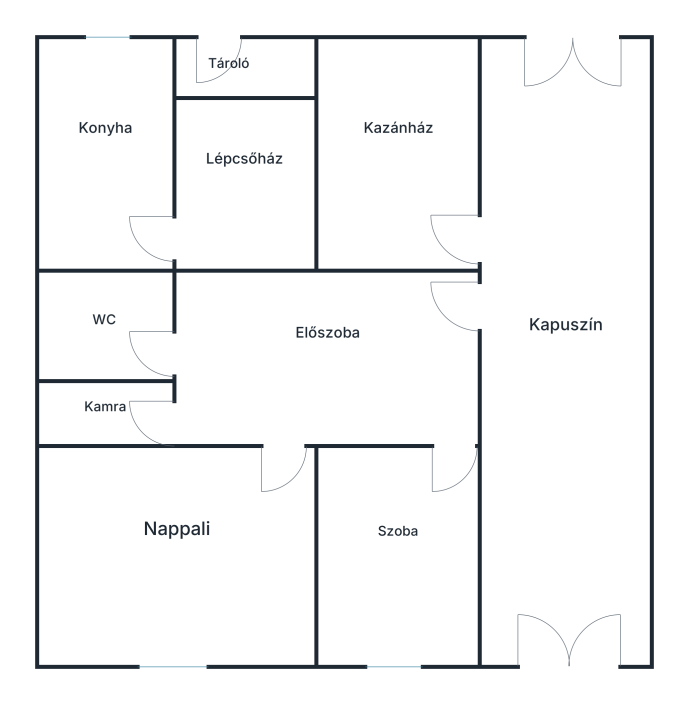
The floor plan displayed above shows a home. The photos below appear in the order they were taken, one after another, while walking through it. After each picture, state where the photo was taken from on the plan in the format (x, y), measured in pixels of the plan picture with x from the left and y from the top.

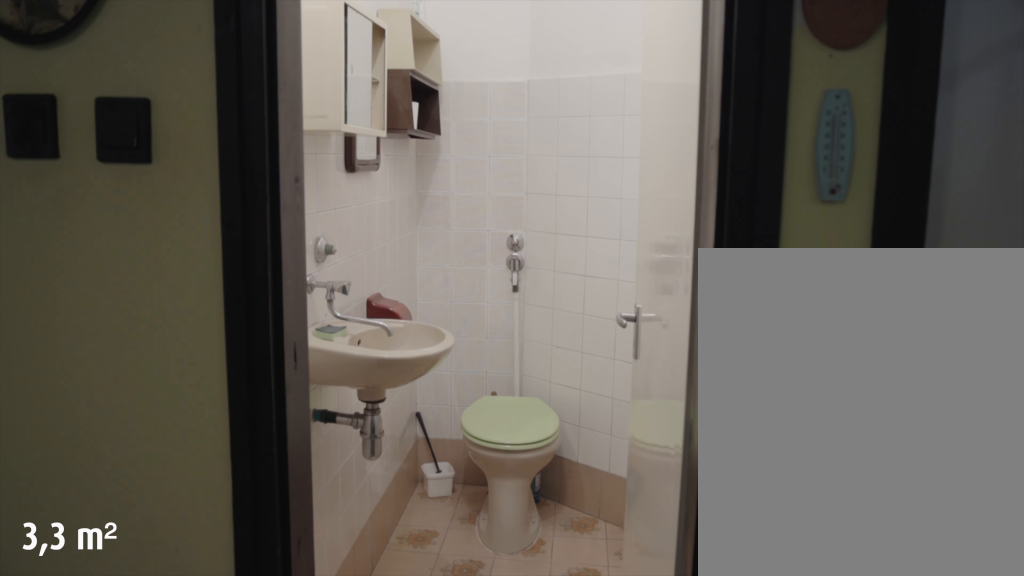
(188, 357)
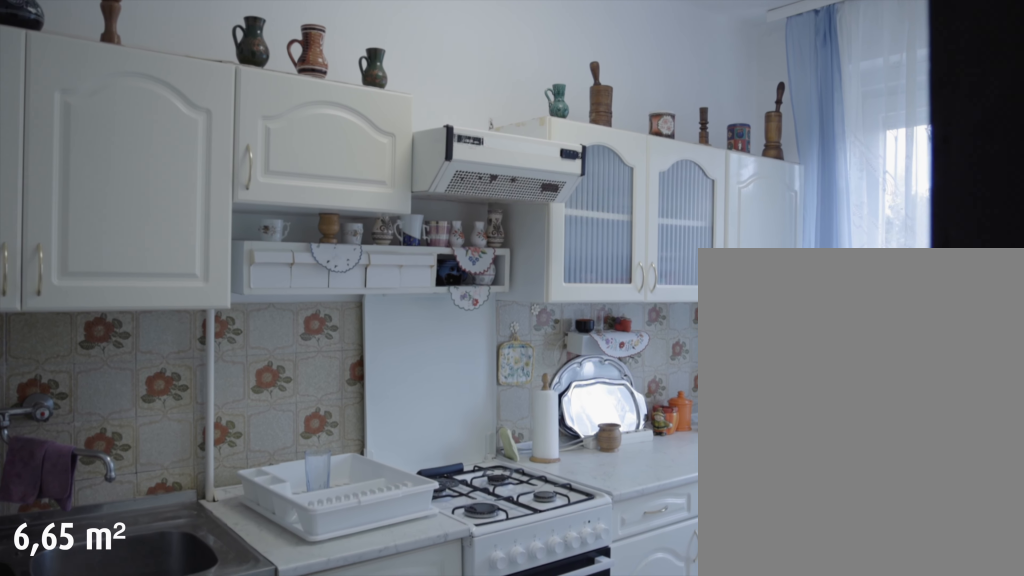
(187, 235)
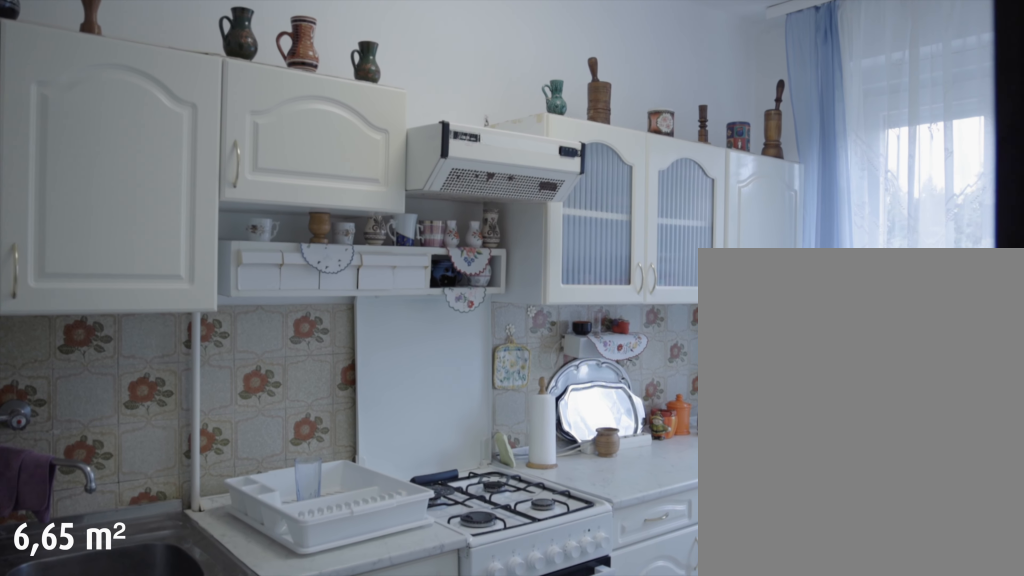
(180, 232)
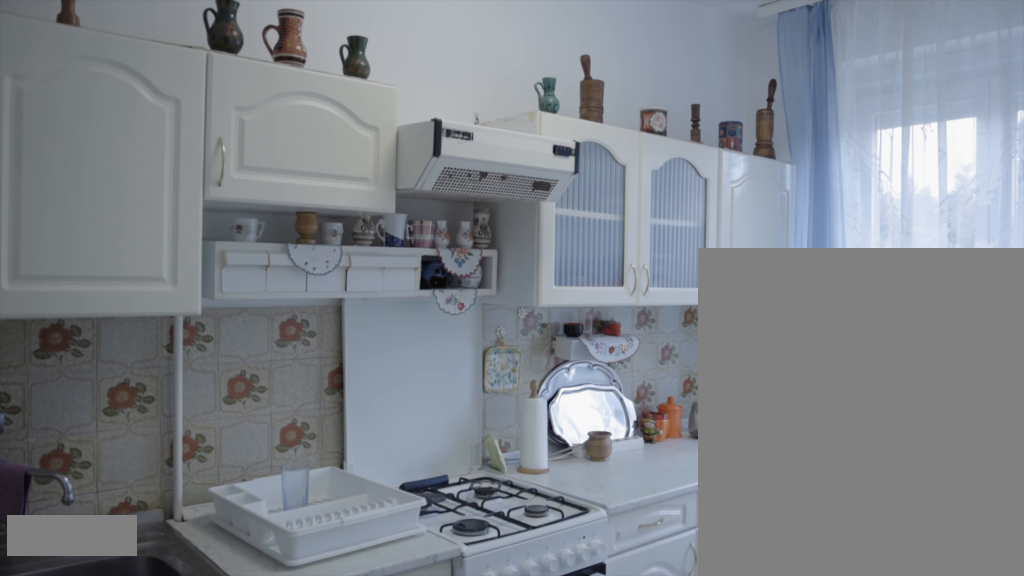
(173, 229)
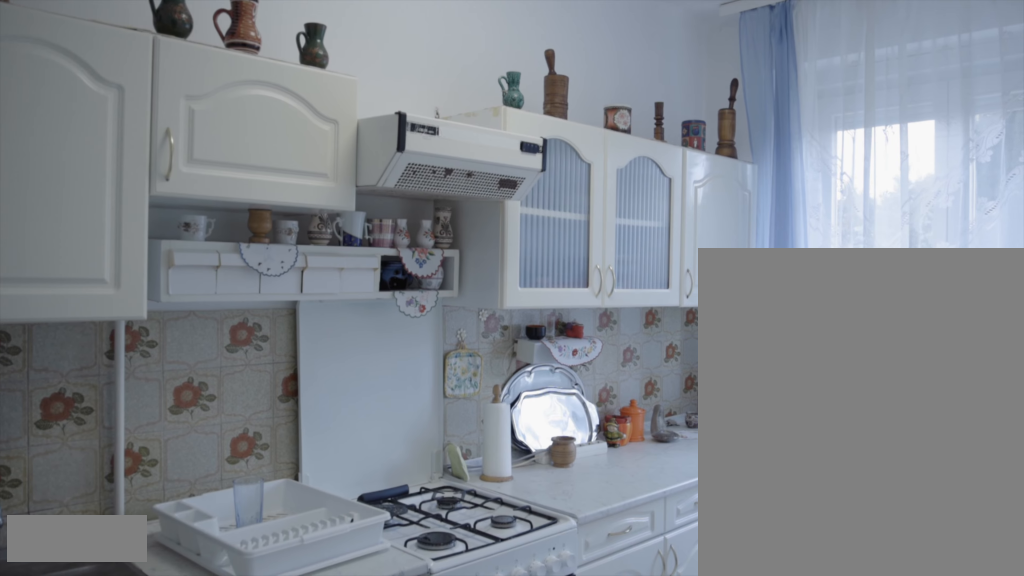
(157, 221)
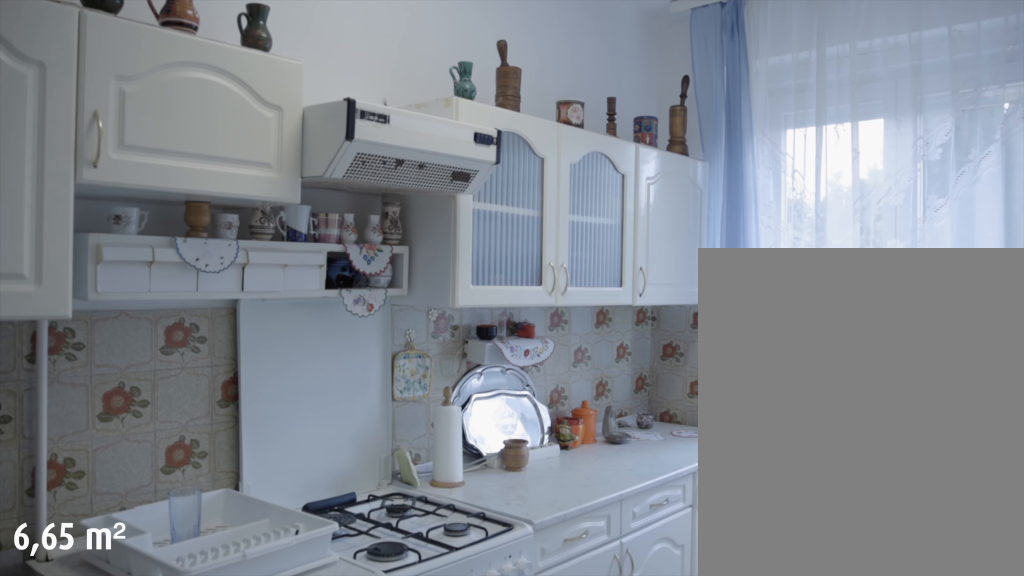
(141, 214)
